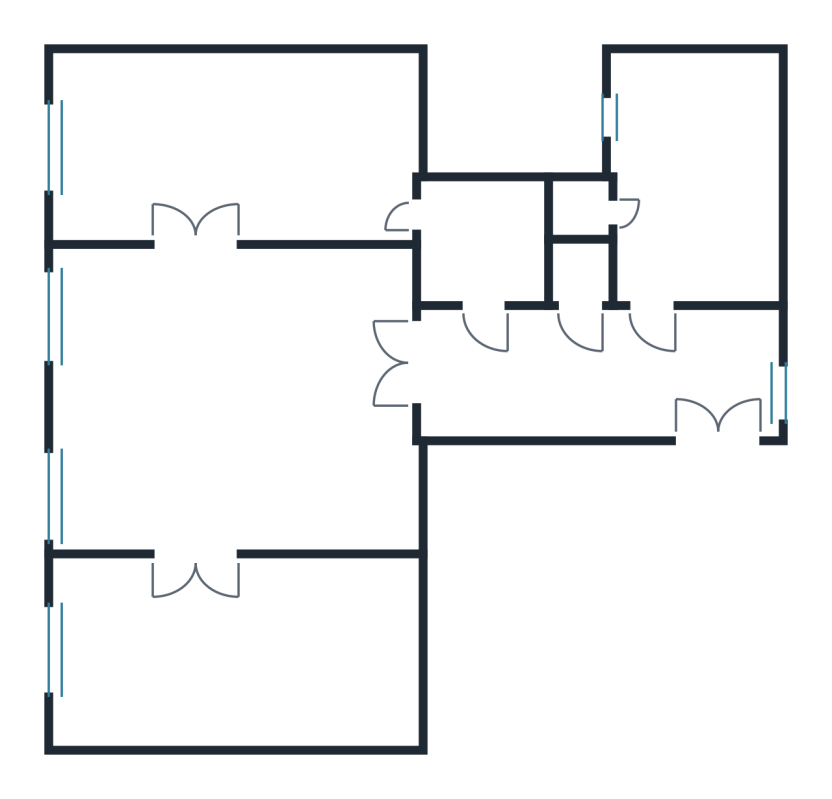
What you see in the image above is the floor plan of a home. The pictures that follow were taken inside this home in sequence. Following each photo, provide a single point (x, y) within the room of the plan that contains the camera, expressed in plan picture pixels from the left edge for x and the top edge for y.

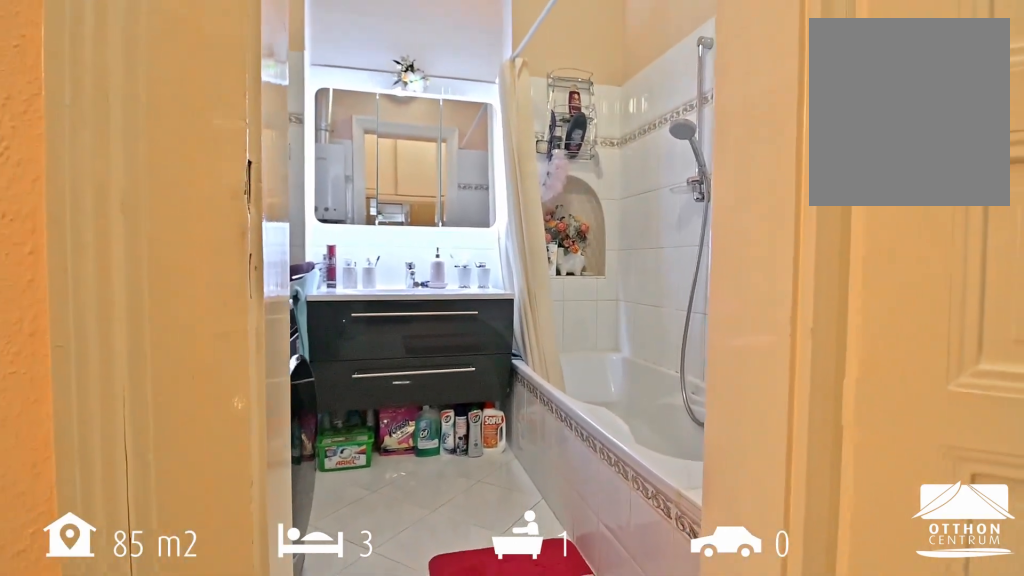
(443, 273)
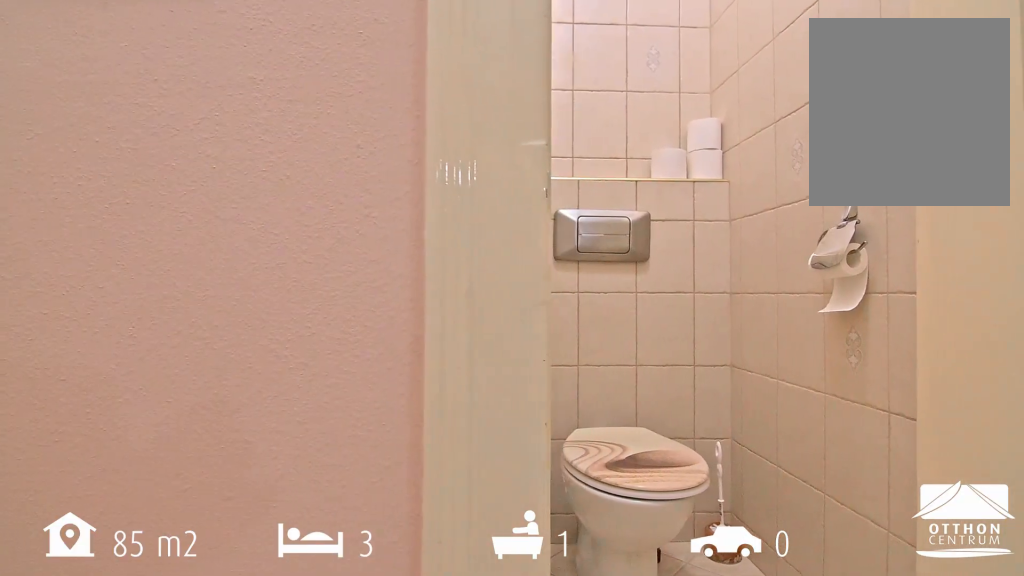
(587, 256)
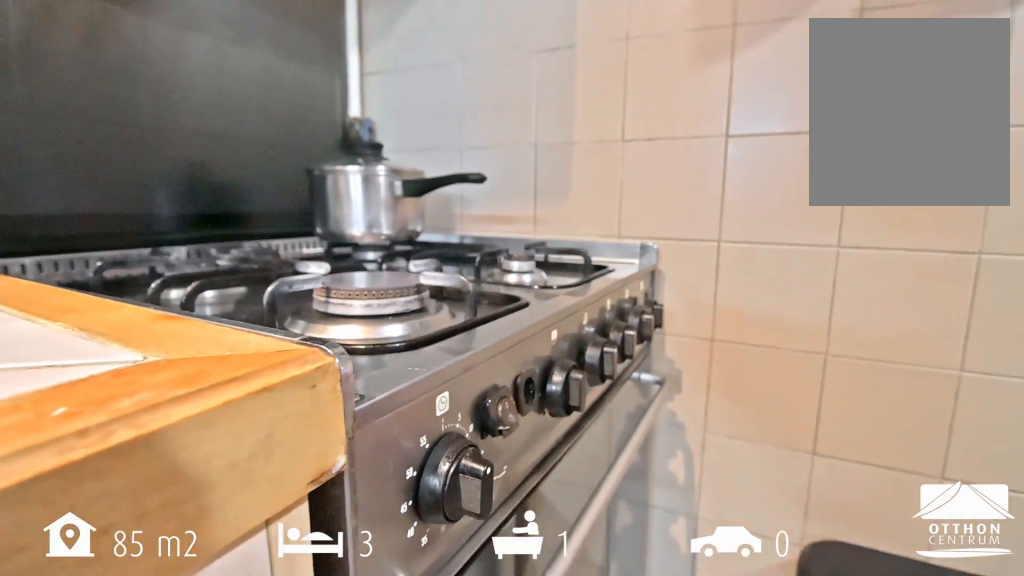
(708, 167)
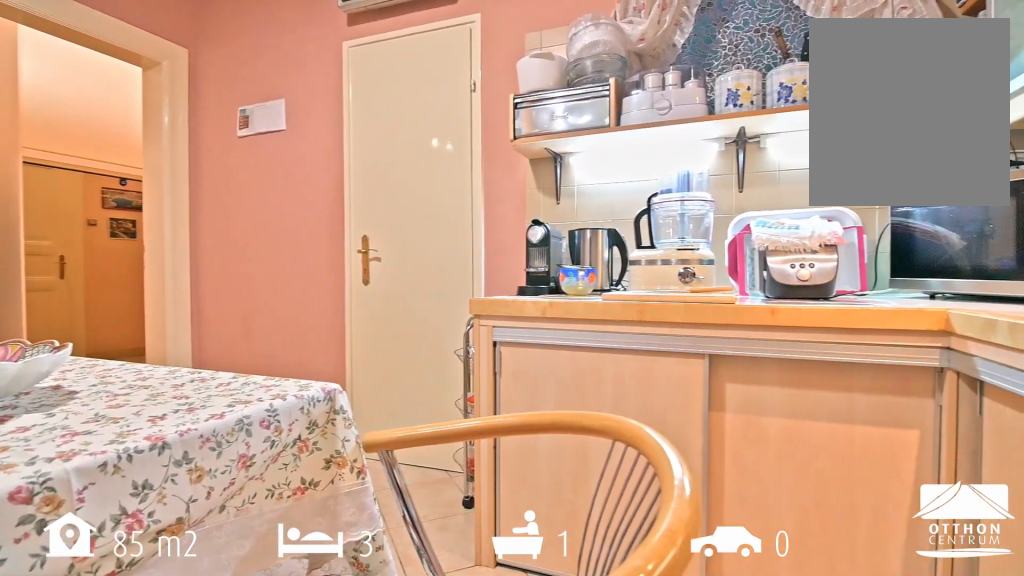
(708, 167)
